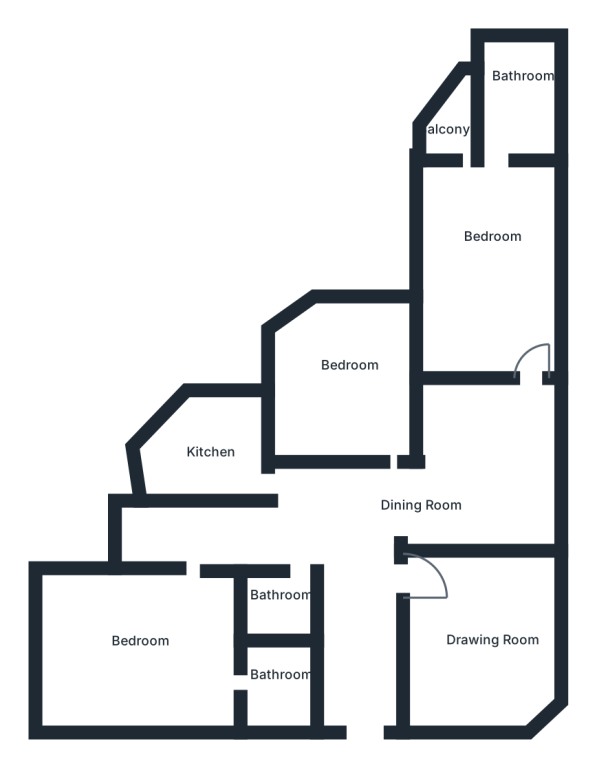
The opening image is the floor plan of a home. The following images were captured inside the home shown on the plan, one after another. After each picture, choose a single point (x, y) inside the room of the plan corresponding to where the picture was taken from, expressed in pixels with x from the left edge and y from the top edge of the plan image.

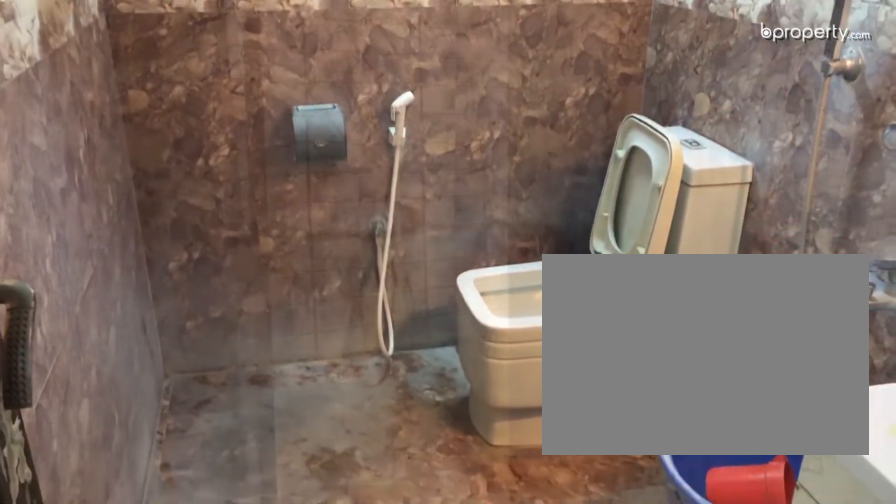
(510, 111)
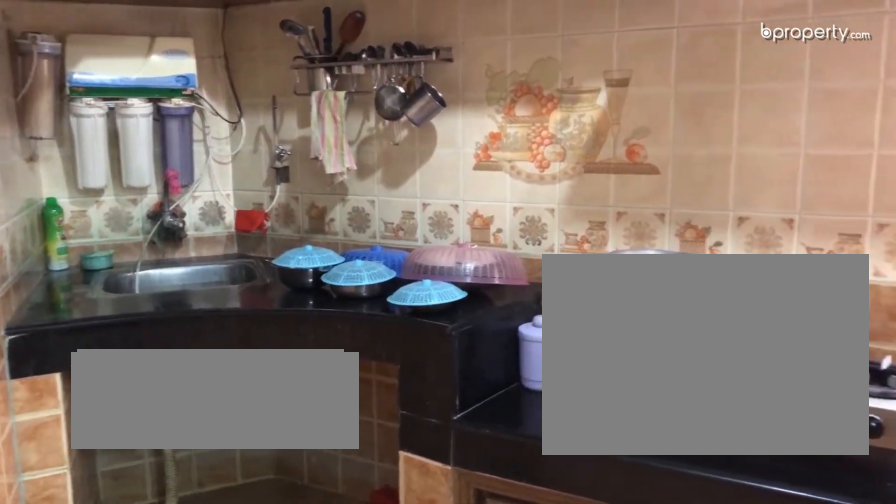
(211, 458)
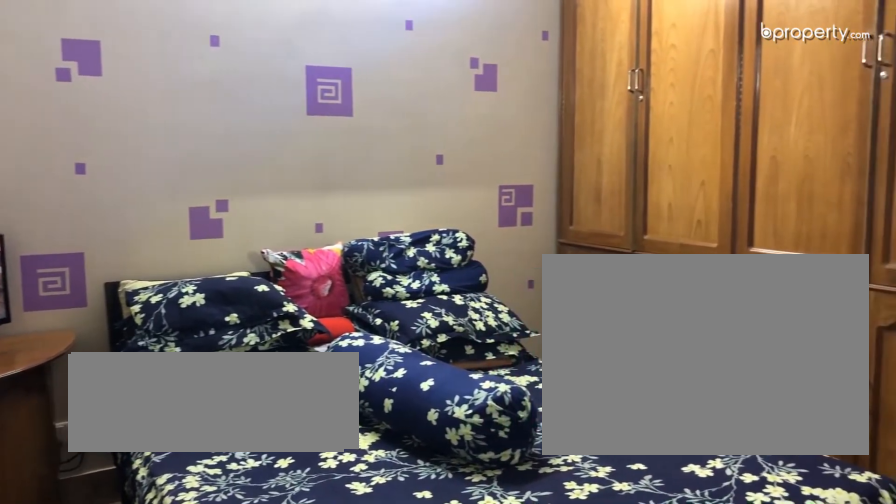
(152, 657)
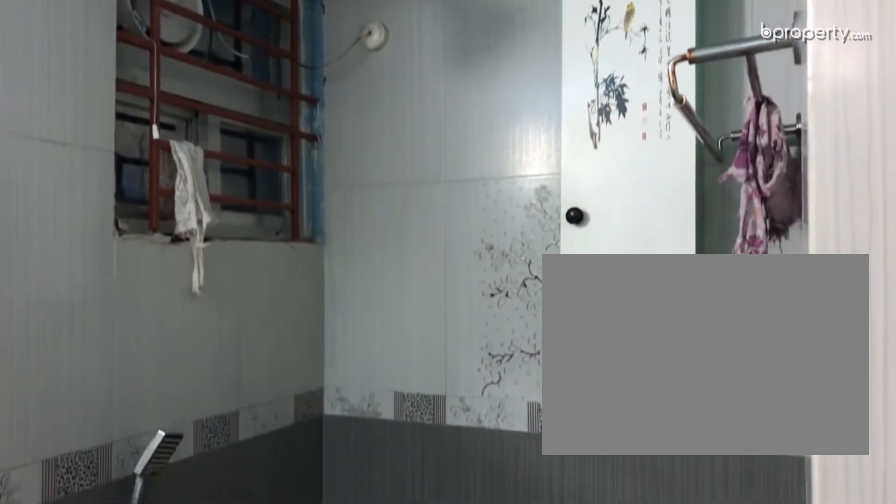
(284, 679)
